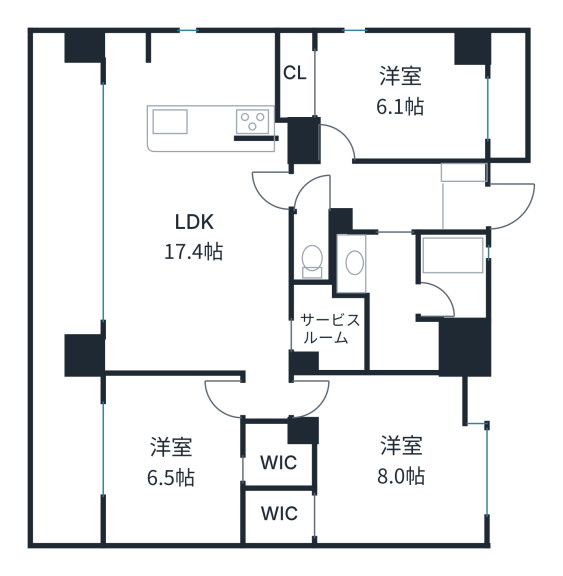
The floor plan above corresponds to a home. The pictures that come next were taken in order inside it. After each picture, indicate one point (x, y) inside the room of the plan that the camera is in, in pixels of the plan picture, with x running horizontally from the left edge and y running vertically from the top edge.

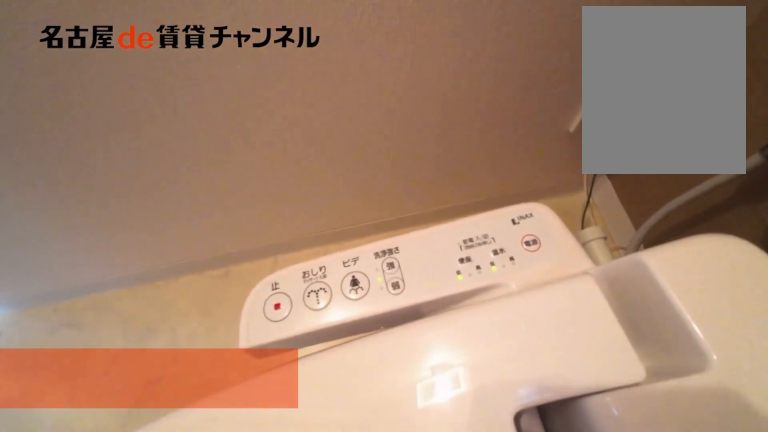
(311, 246)
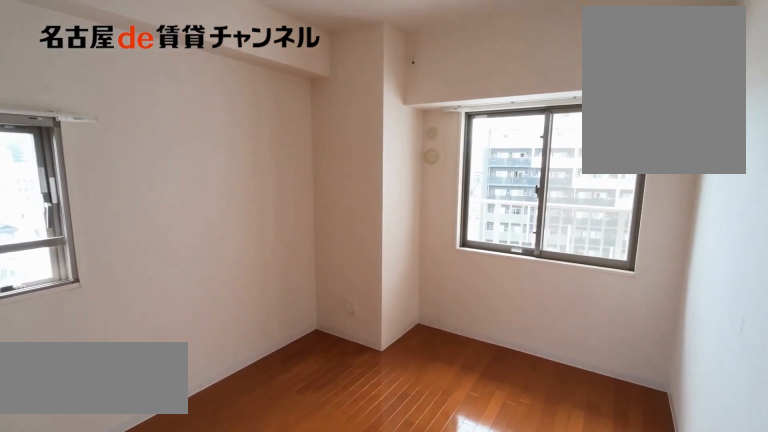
(381, 95)
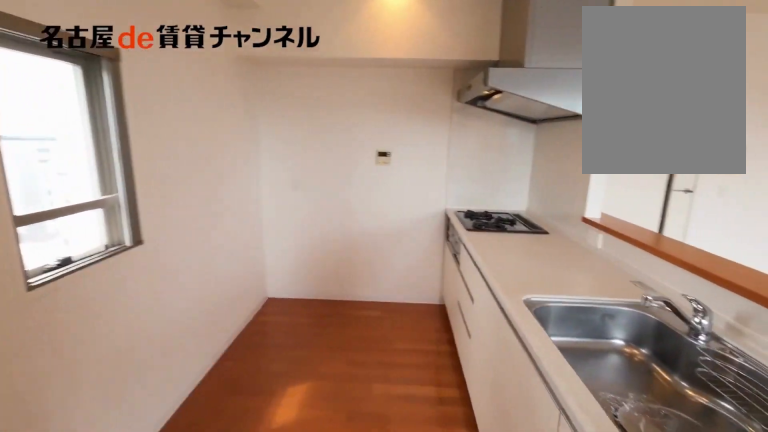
(194, 201)
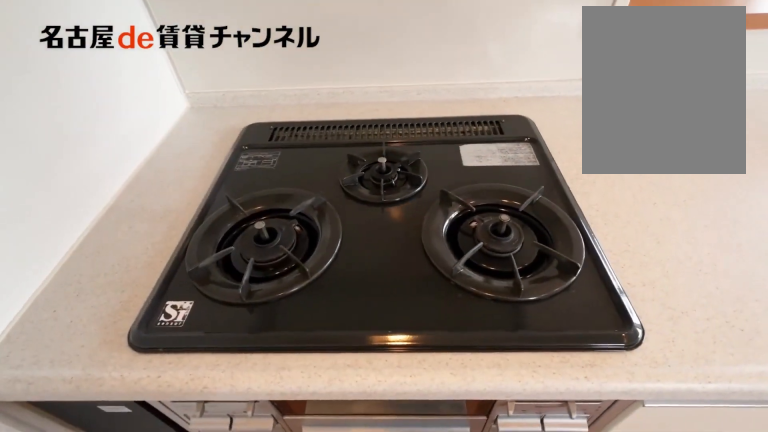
(194, 201)
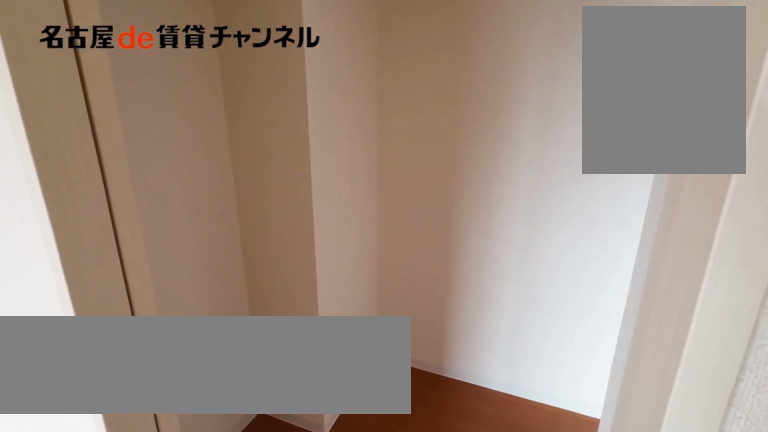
(328, 328)
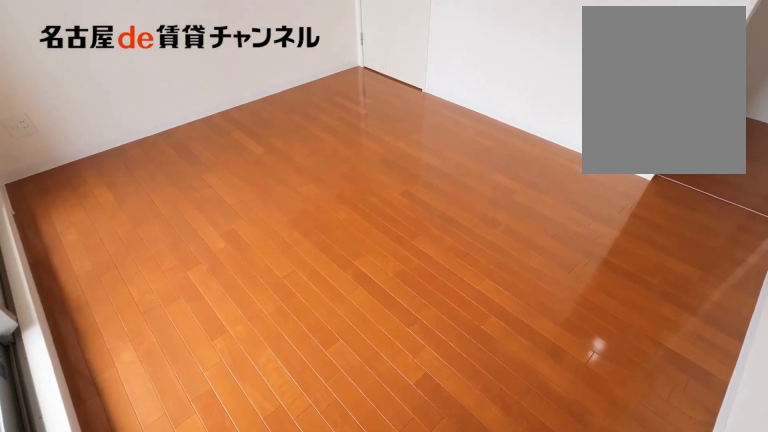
(191, 468)
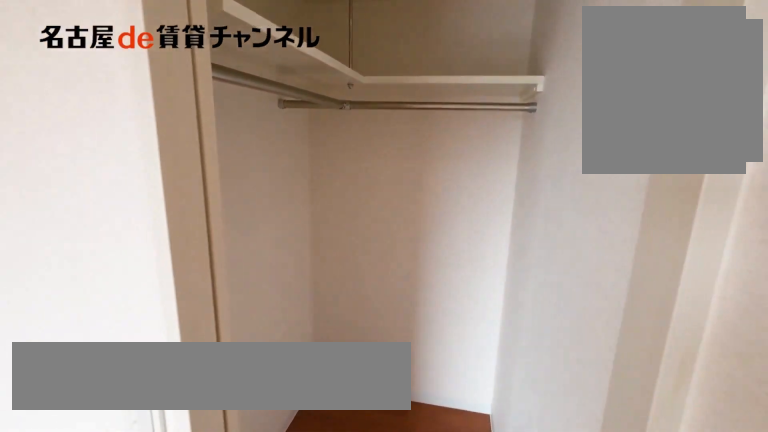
(191, 468)
